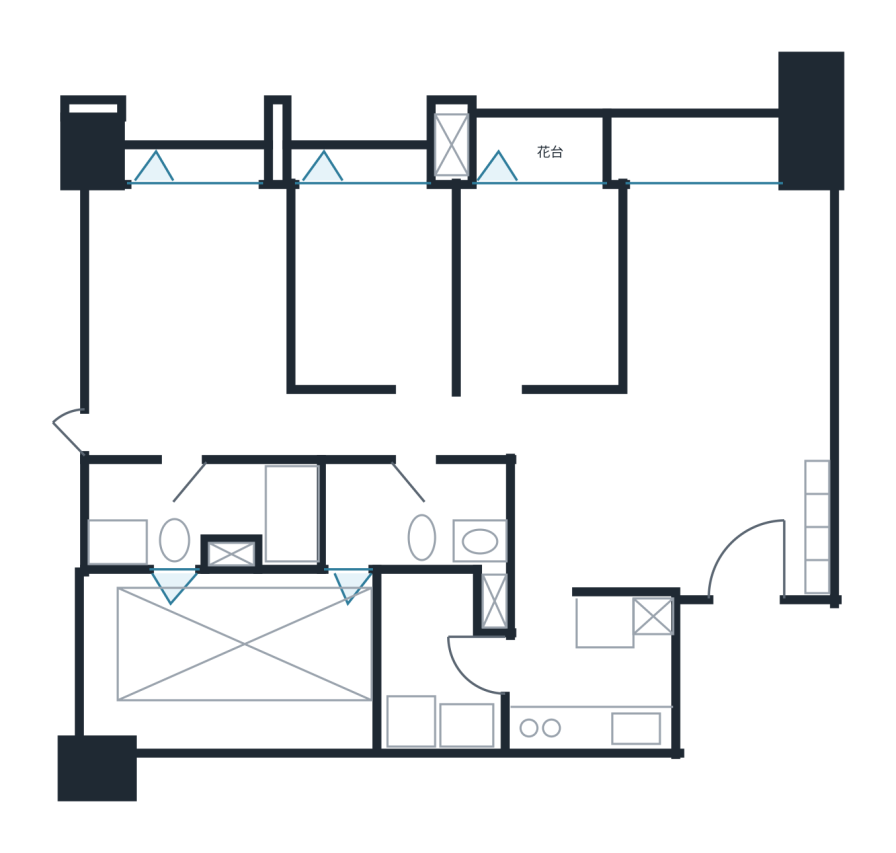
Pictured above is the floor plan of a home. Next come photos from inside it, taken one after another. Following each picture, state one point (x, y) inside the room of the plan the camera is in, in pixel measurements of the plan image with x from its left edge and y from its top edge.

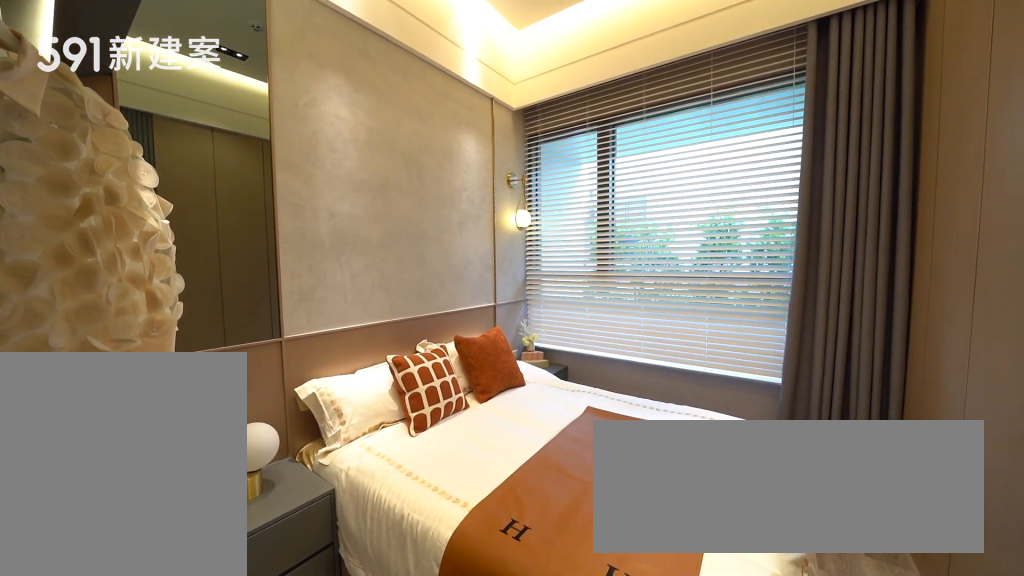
(371, 286)
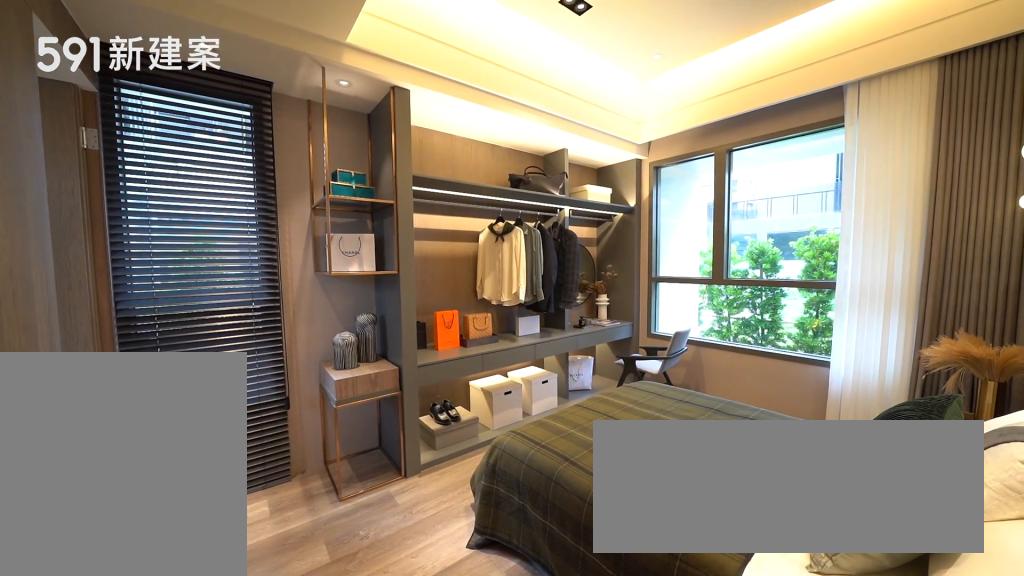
(186, 325)
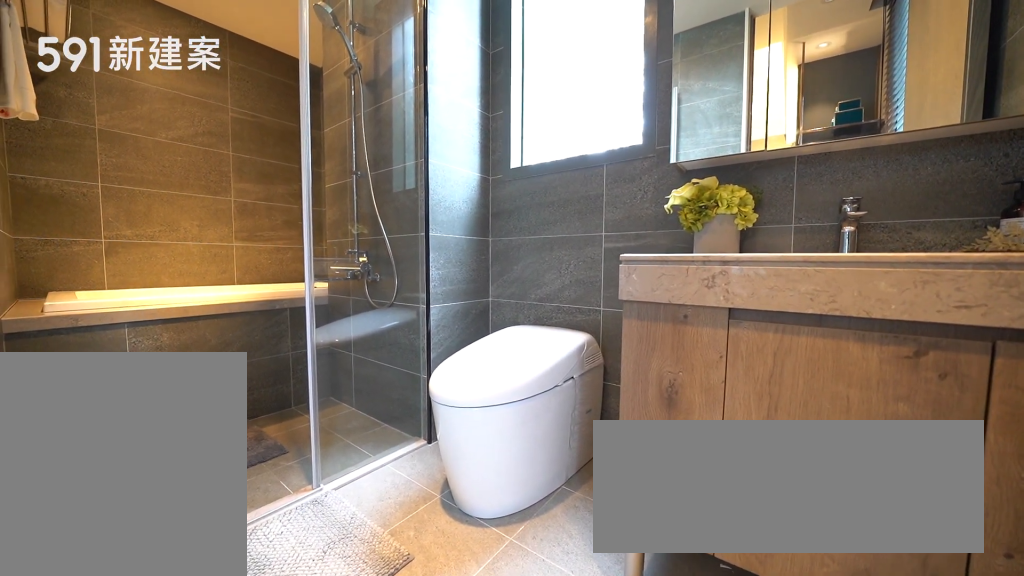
(203, 514)
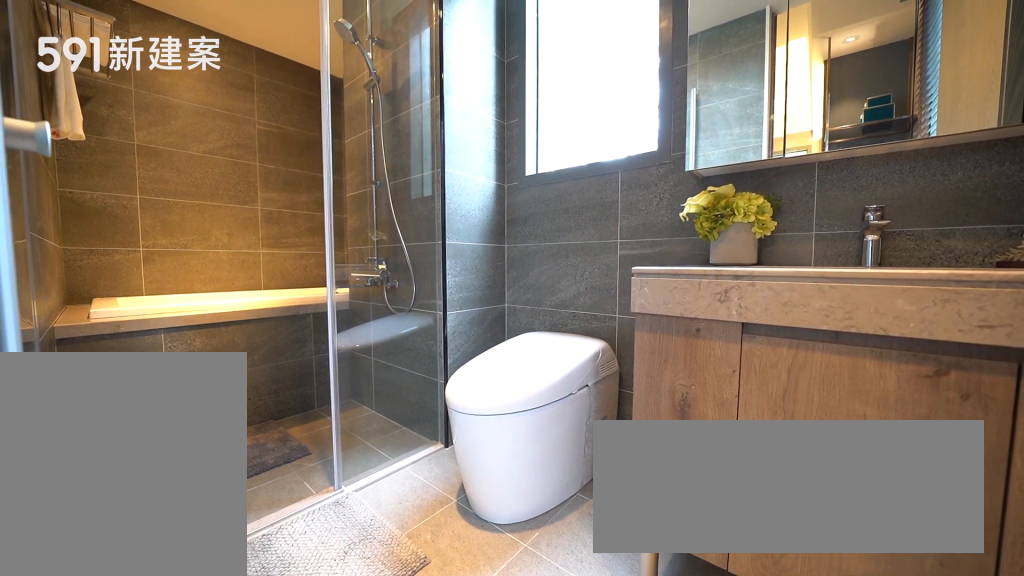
(203, 514)
